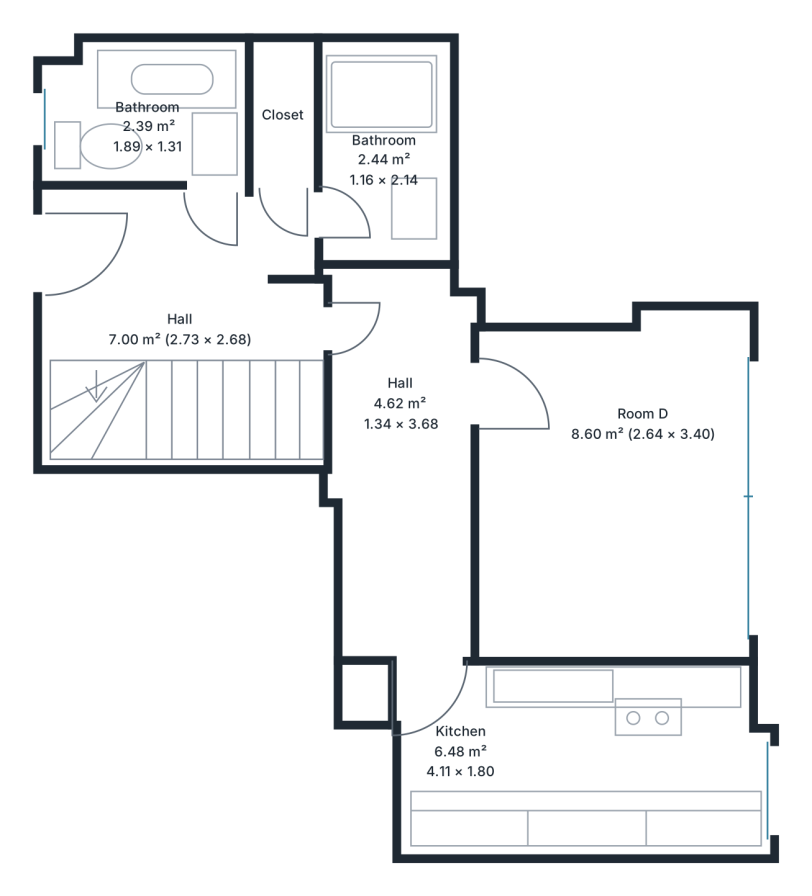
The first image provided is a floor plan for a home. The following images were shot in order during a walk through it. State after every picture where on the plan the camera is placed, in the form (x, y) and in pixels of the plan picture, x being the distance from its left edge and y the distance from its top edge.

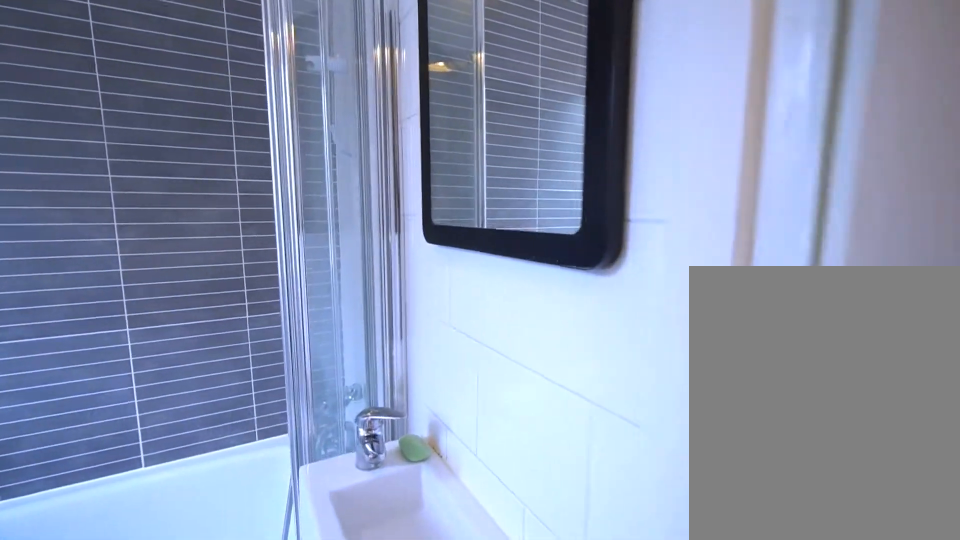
(210, 170)
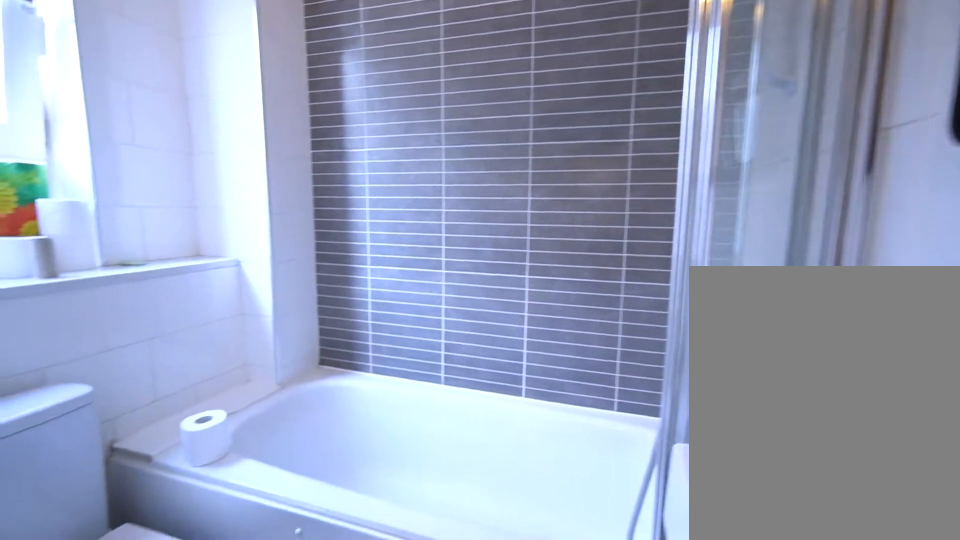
(208, 152)
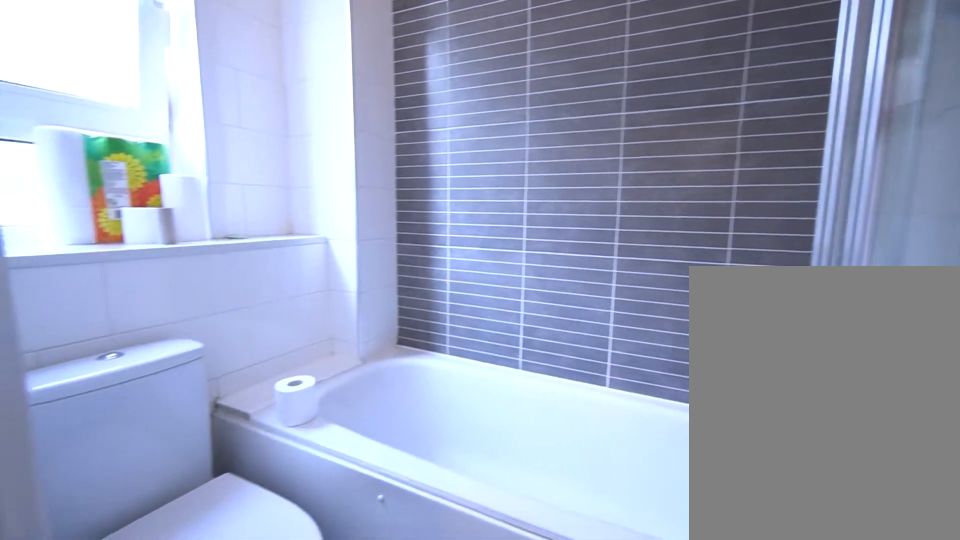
(208, 152)
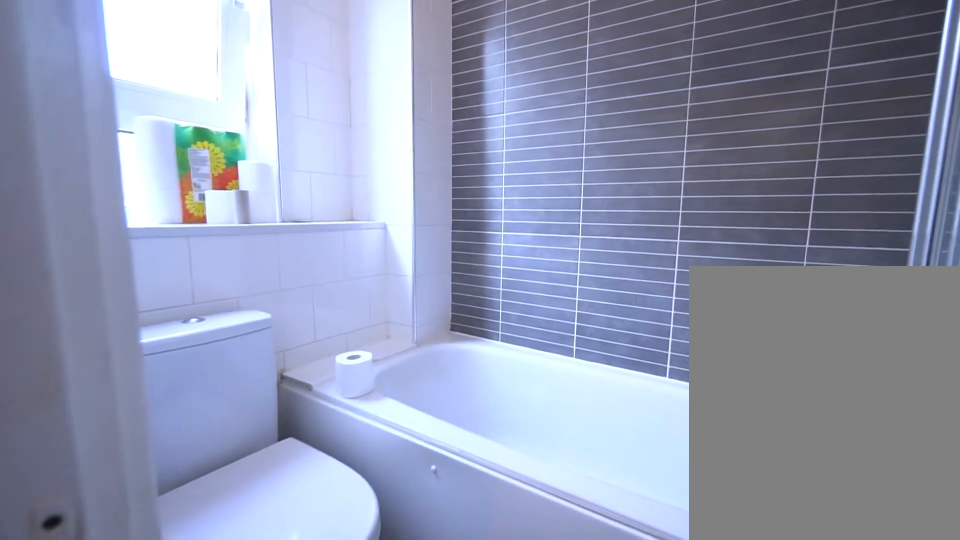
(208, 152)
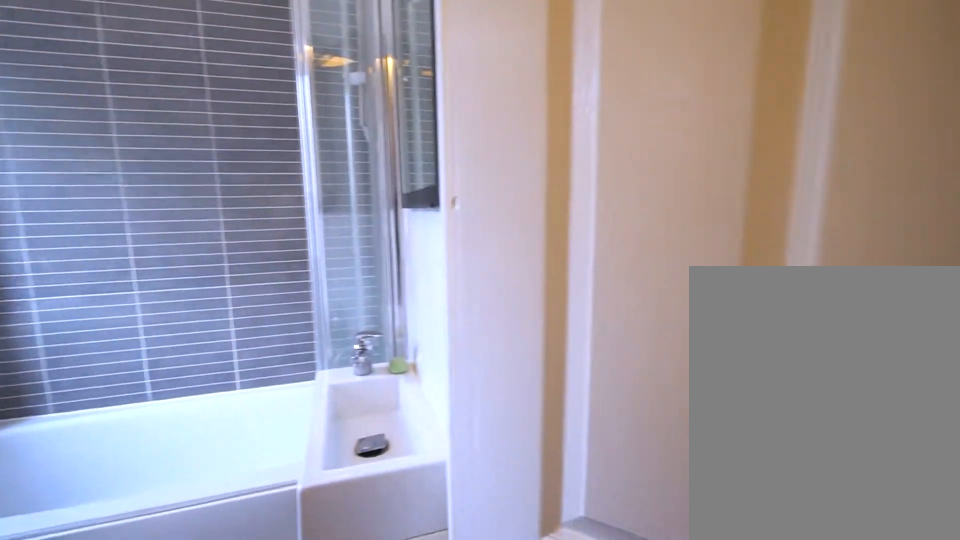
(207, 229)
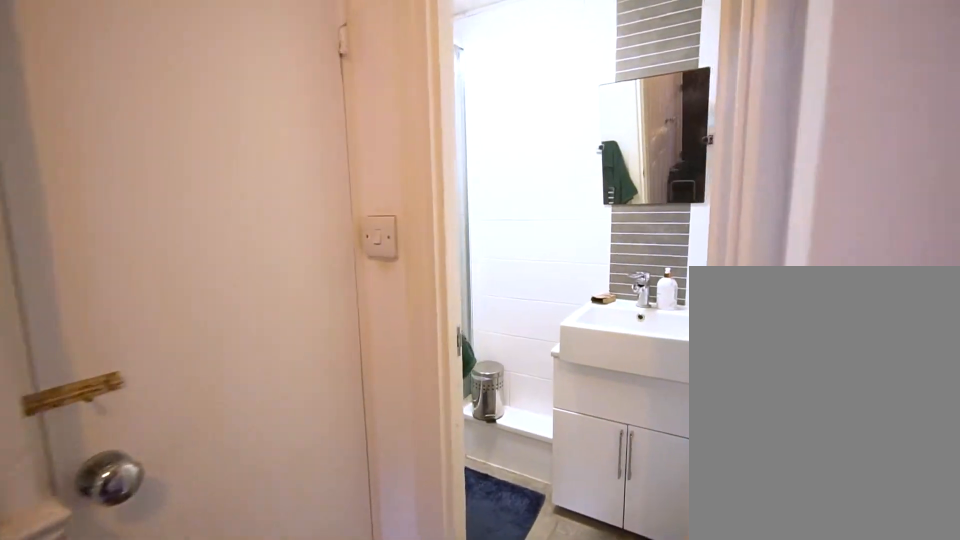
(237, 234)
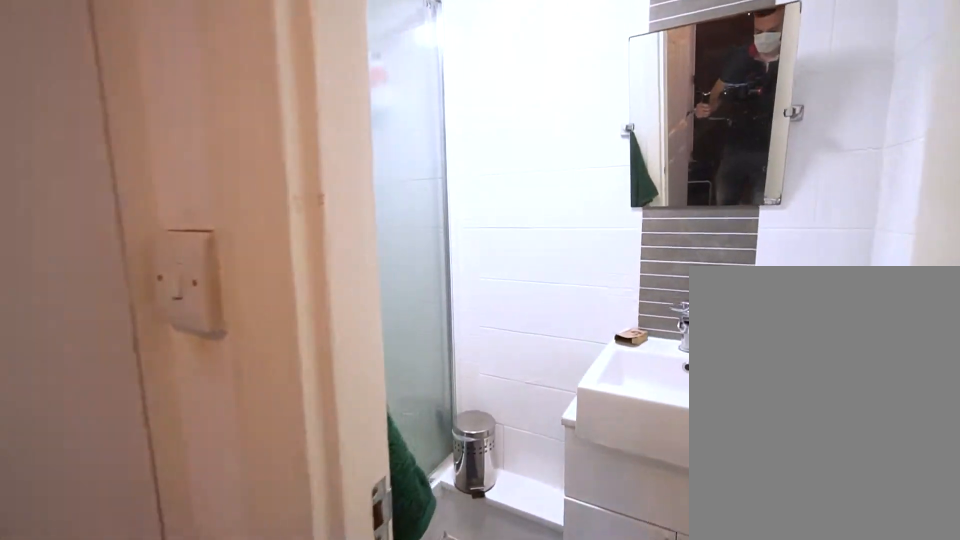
(273, 227)
